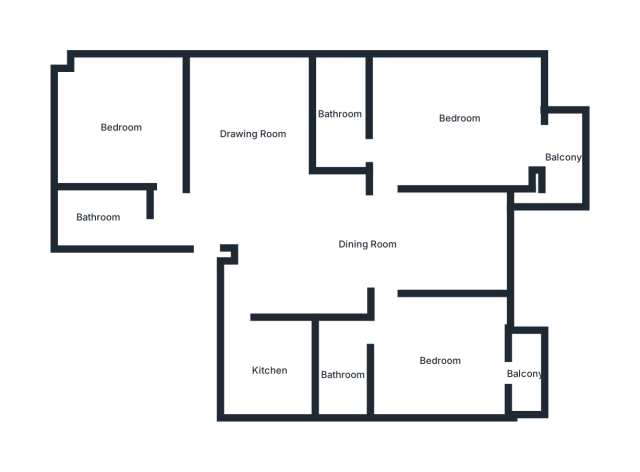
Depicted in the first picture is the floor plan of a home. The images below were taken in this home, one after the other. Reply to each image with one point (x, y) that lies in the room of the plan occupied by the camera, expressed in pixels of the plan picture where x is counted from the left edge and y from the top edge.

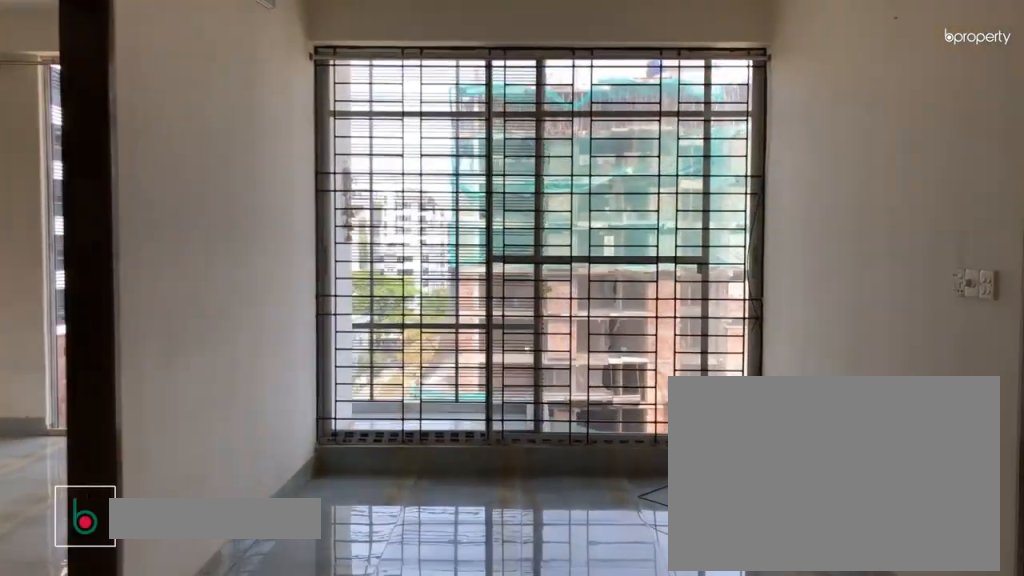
(368, 244)
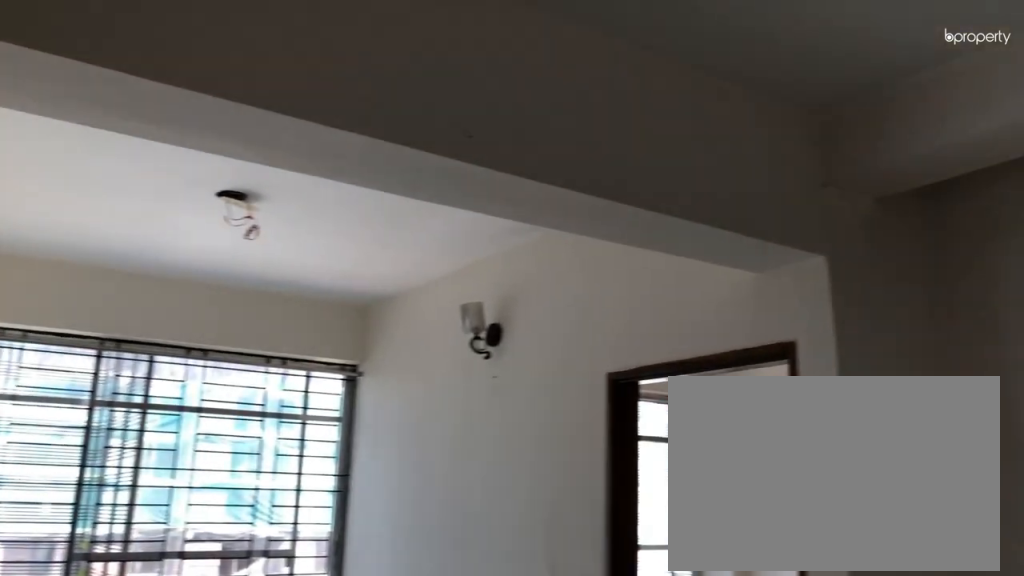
(368, 244)
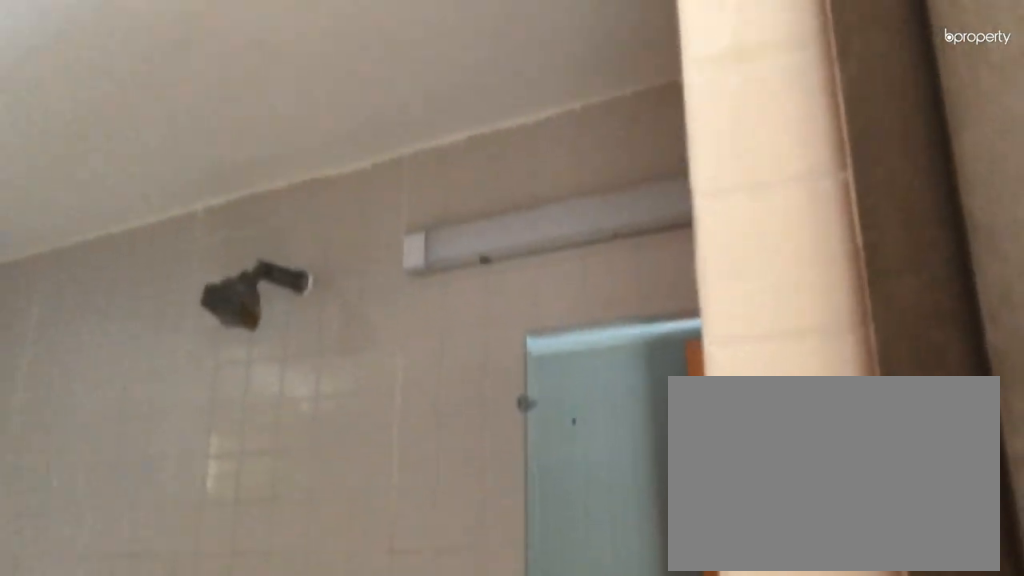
(98, 216)
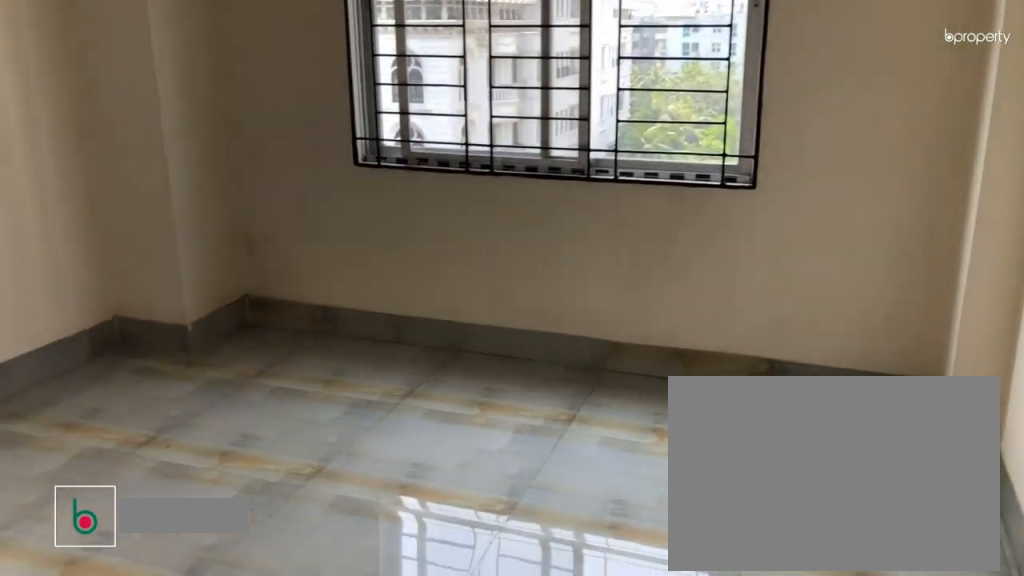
(123, 127)
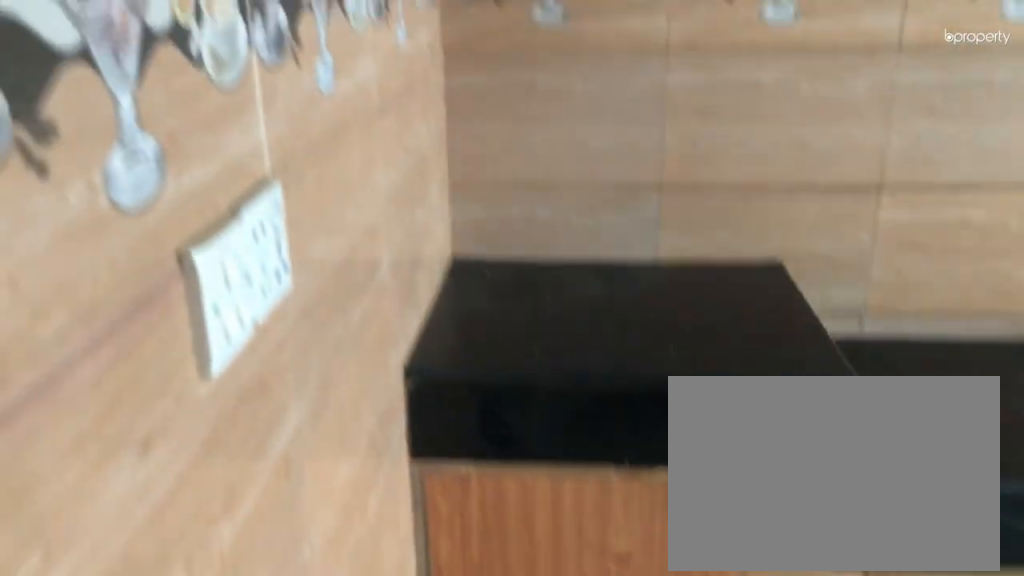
(270, 371)
